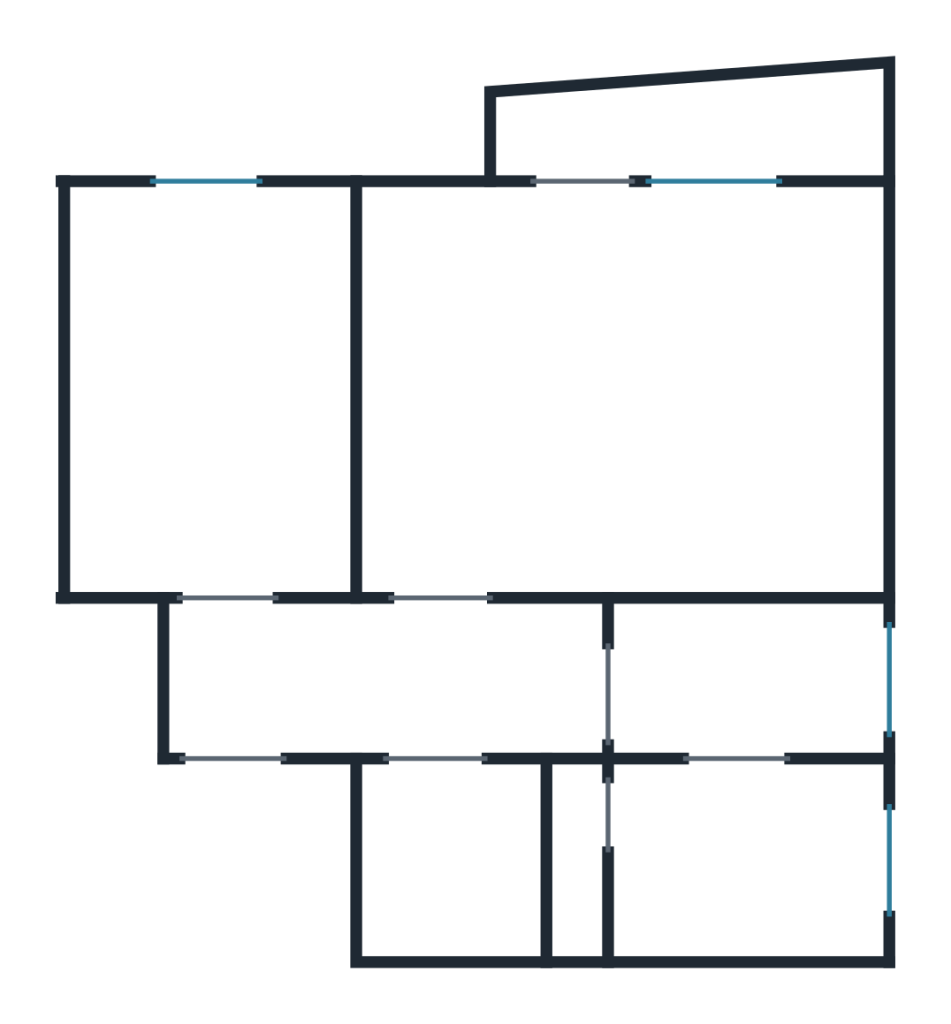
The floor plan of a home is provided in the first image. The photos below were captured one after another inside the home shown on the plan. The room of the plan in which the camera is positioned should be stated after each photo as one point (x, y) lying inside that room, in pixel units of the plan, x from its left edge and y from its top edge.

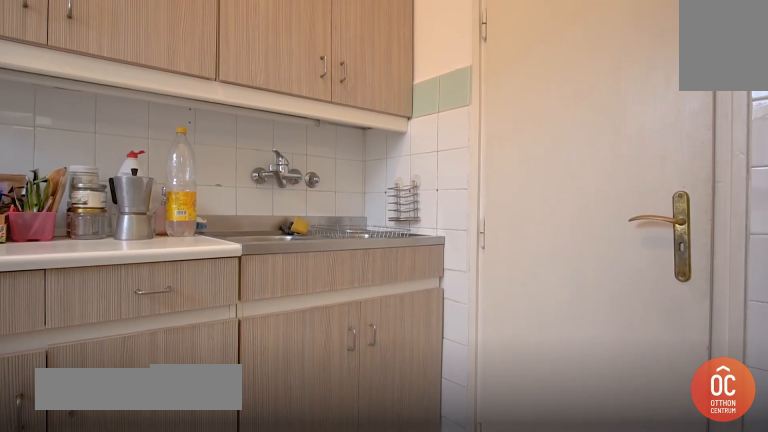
(768, 851)
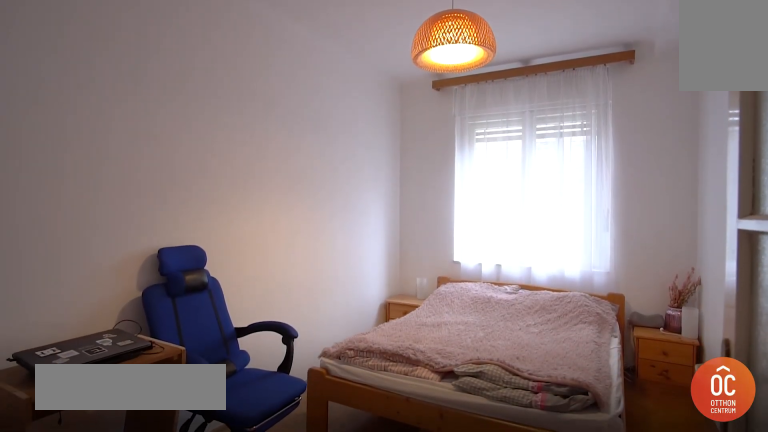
(207, 398)
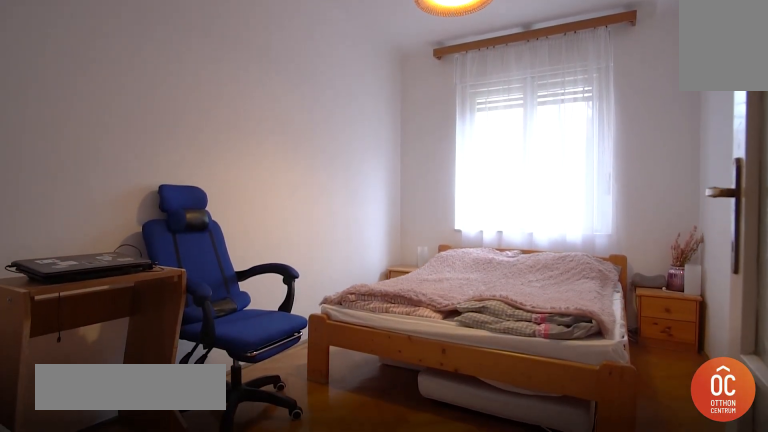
(207, 398)
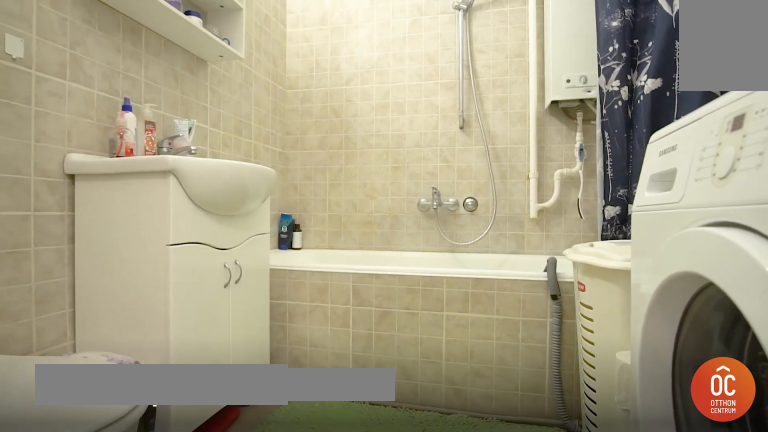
(464, 863)
